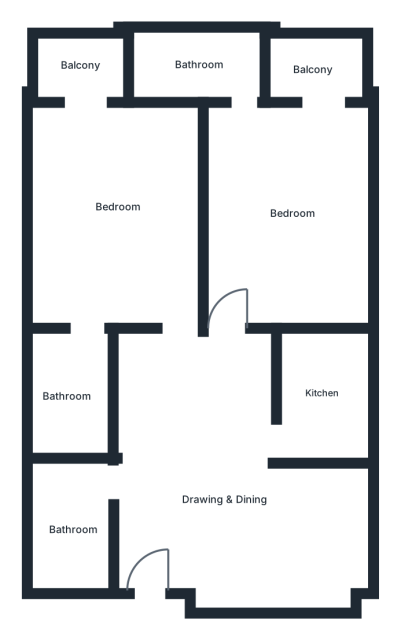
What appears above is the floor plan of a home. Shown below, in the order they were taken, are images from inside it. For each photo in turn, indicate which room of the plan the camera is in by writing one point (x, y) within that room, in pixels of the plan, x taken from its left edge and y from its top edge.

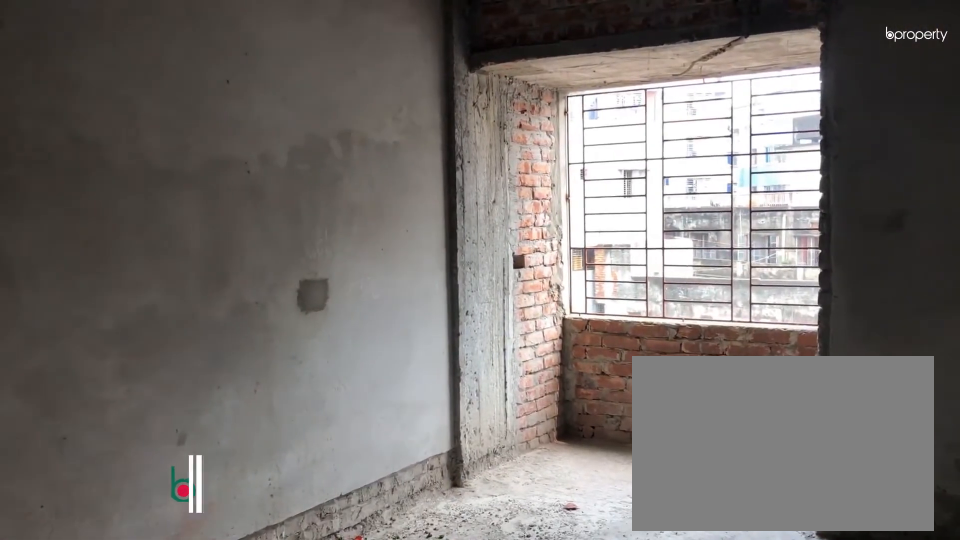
(120, 207)
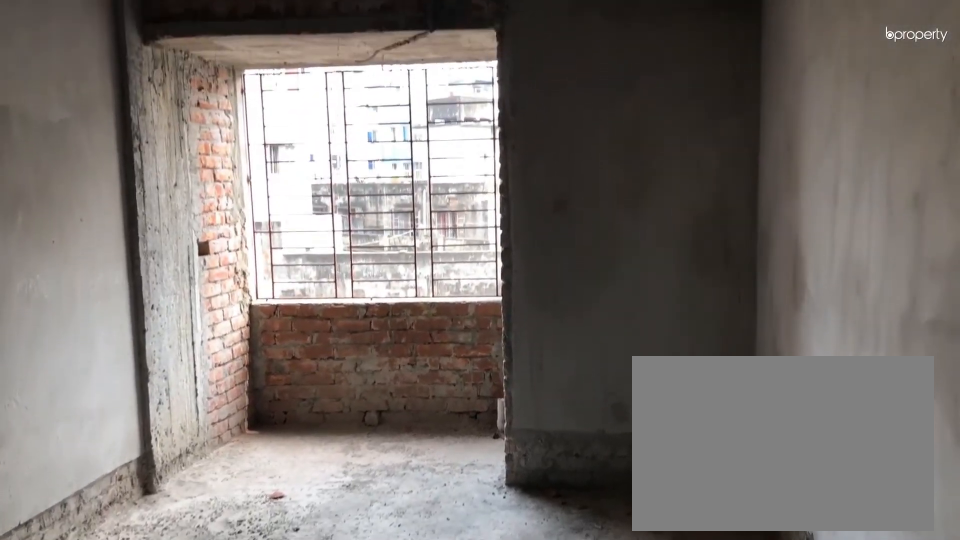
(120, 207)
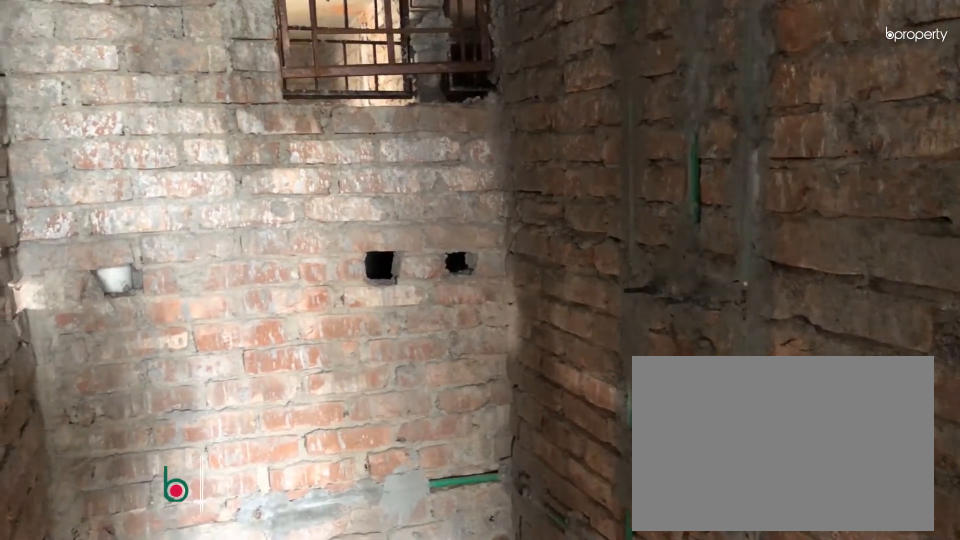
(66, 395)
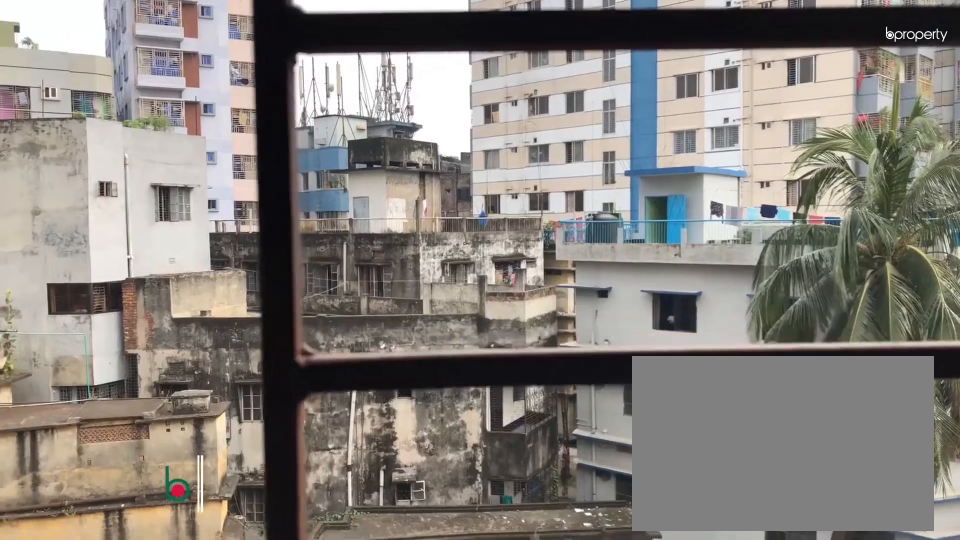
(76, 68)
